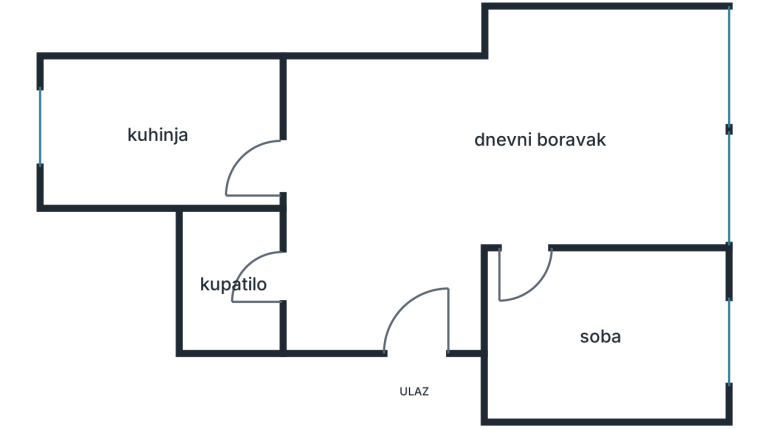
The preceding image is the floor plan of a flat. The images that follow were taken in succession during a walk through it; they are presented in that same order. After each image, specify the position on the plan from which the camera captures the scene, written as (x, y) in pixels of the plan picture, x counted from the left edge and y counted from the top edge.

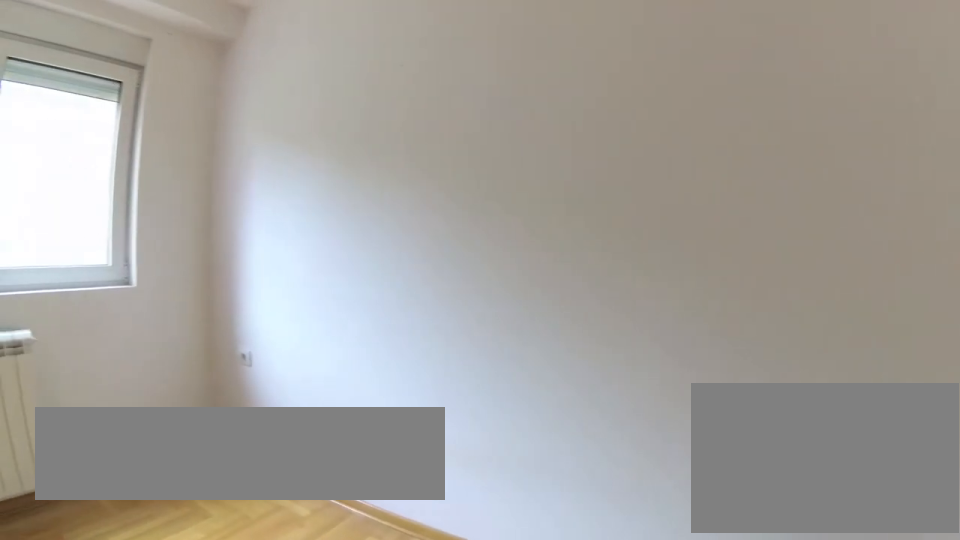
(532, 297)
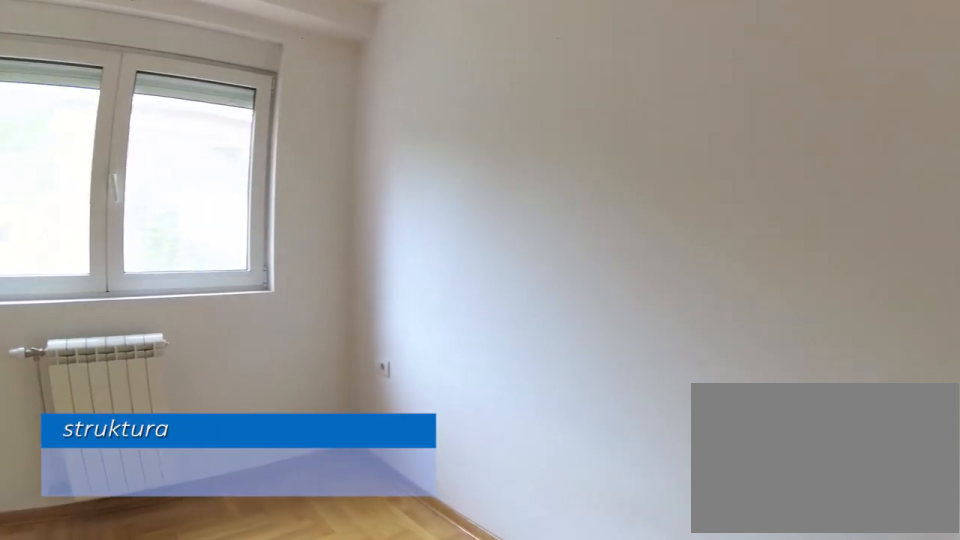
(521, 304)
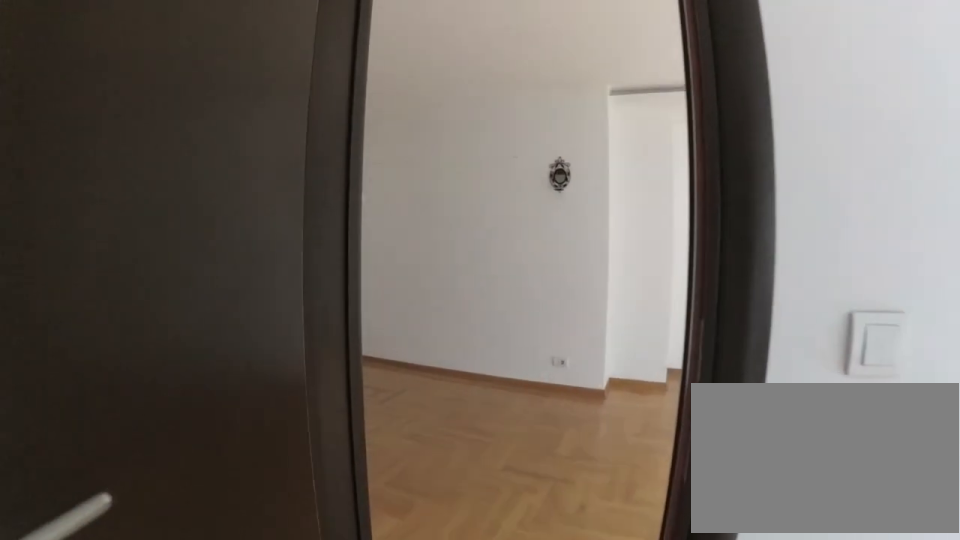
(532, 309)
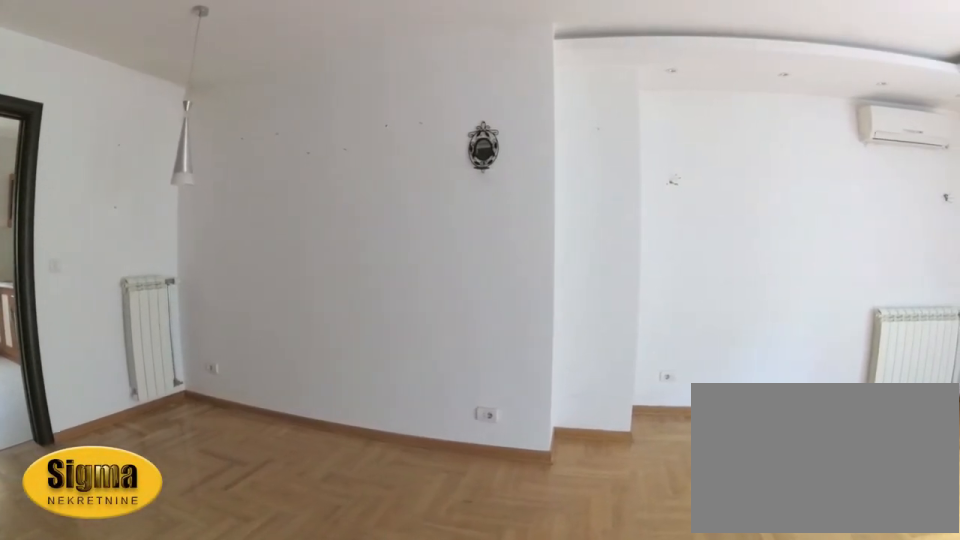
(531, 246)
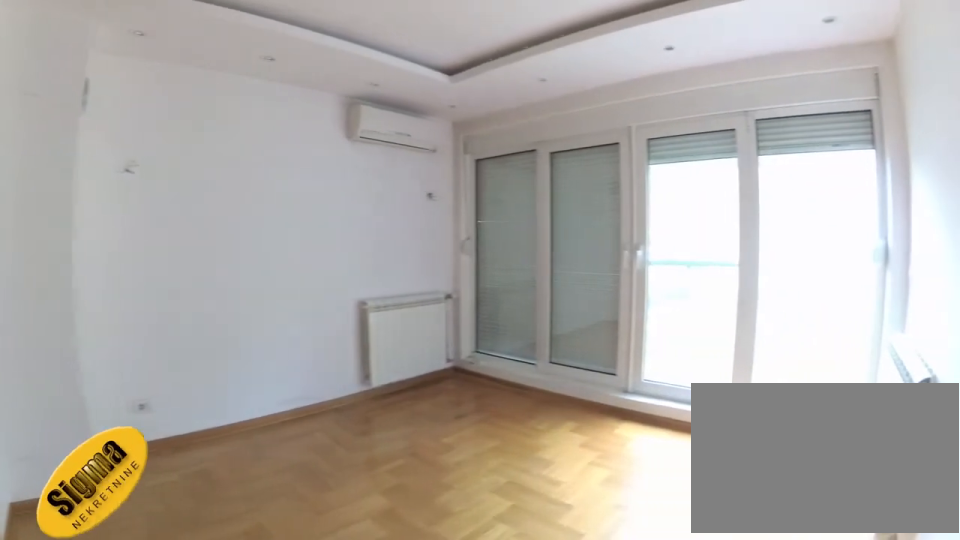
(524, 225)
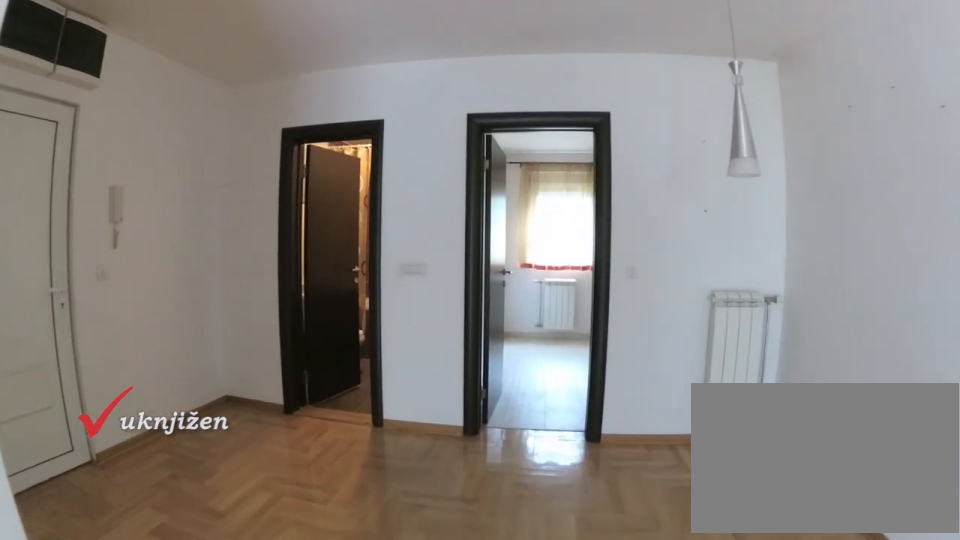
(520, 196)
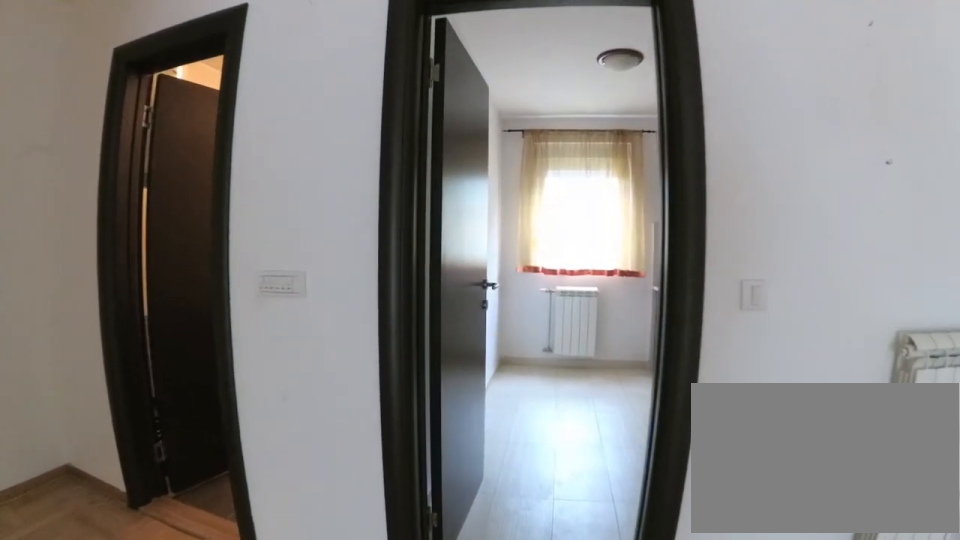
(413, 179)
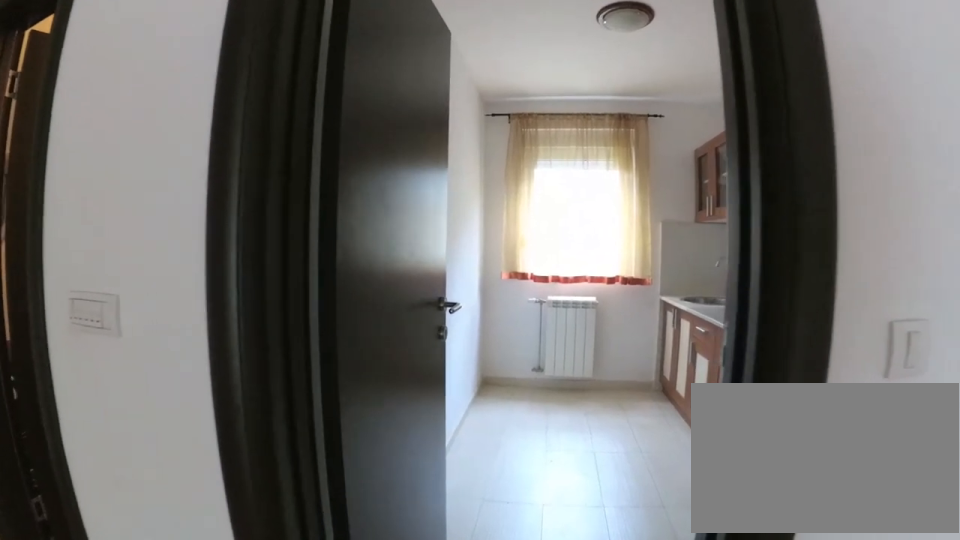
(369, 171)
